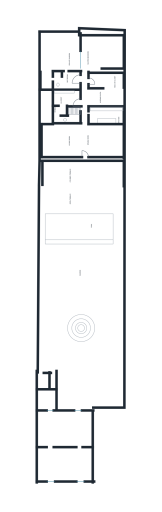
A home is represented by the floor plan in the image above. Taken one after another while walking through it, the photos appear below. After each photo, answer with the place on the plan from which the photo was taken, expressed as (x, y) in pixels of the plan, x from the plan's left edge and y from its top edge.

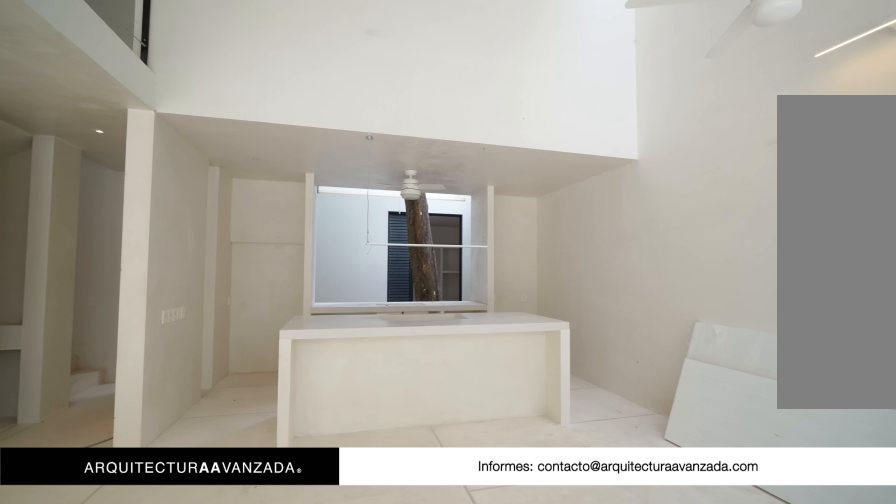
(92, 144)
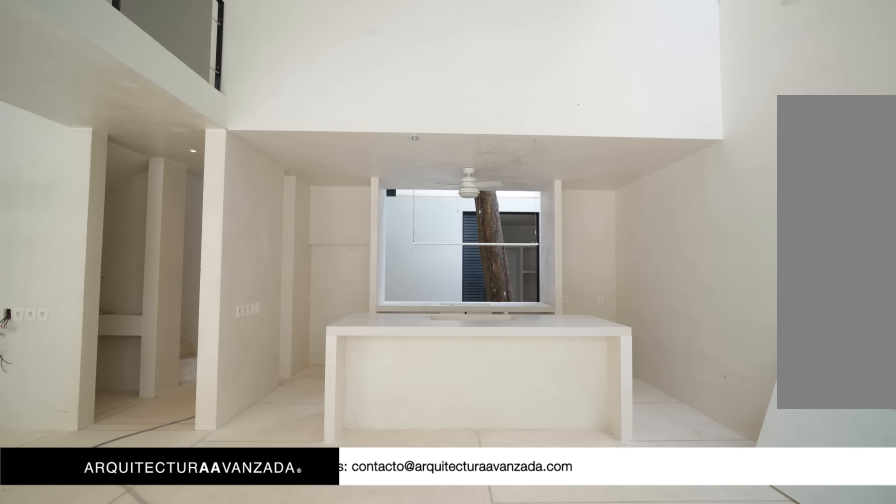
(99, 144)
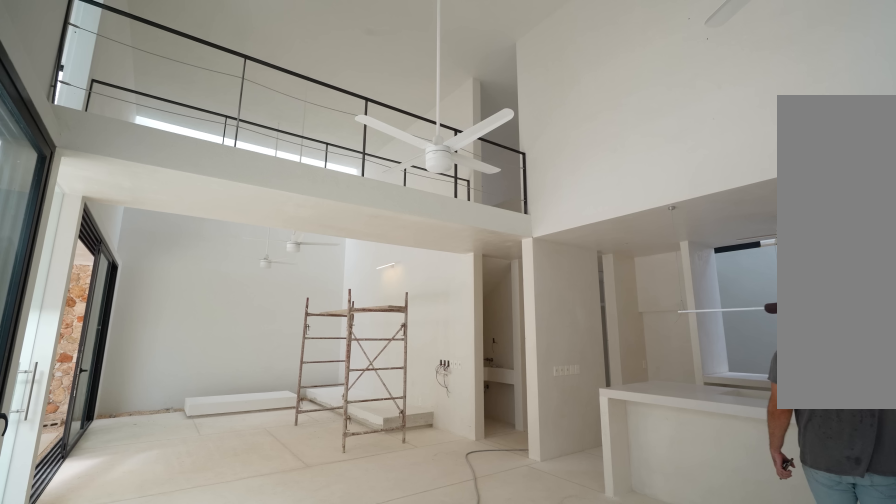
(113, 139)
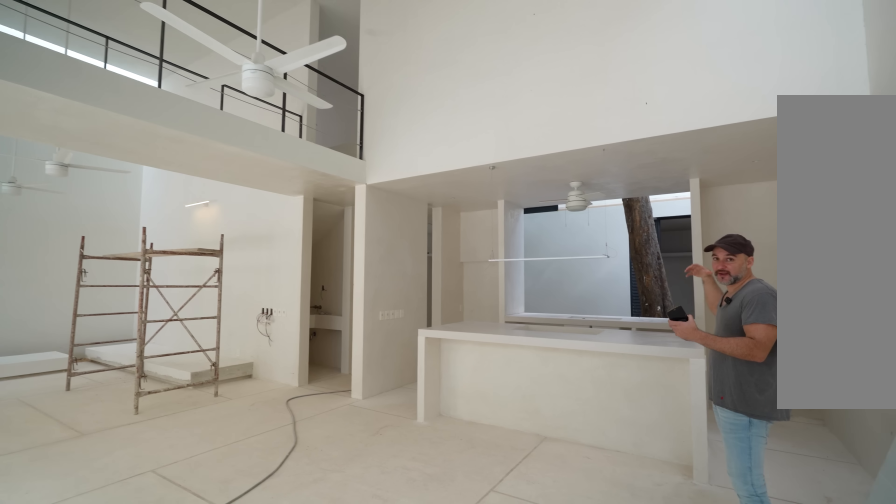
(113, 139)
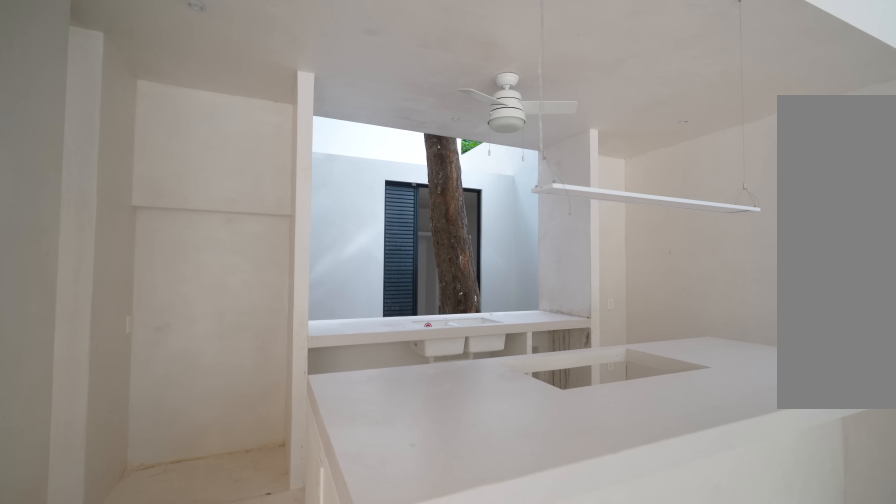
(104, 139)
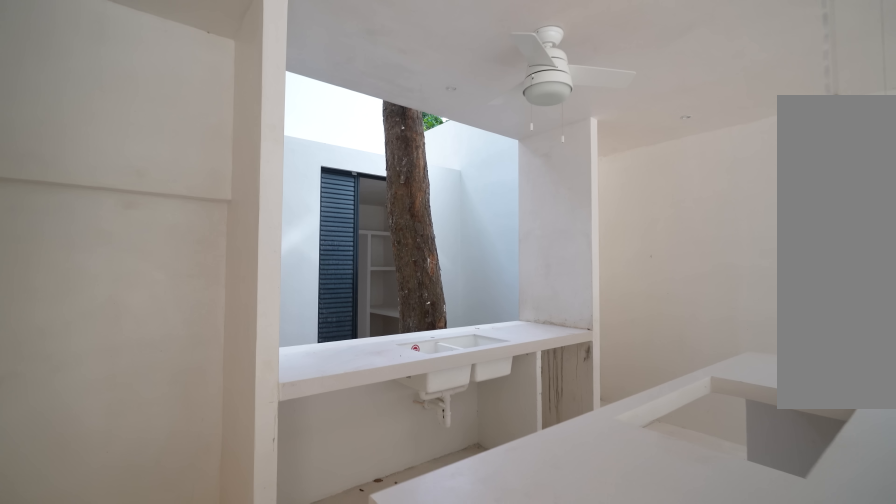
(97, 133)
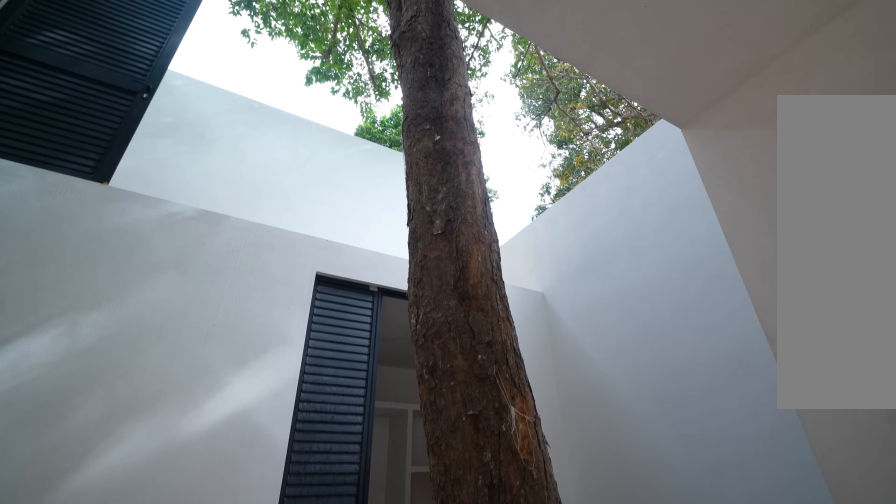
(101, 116)
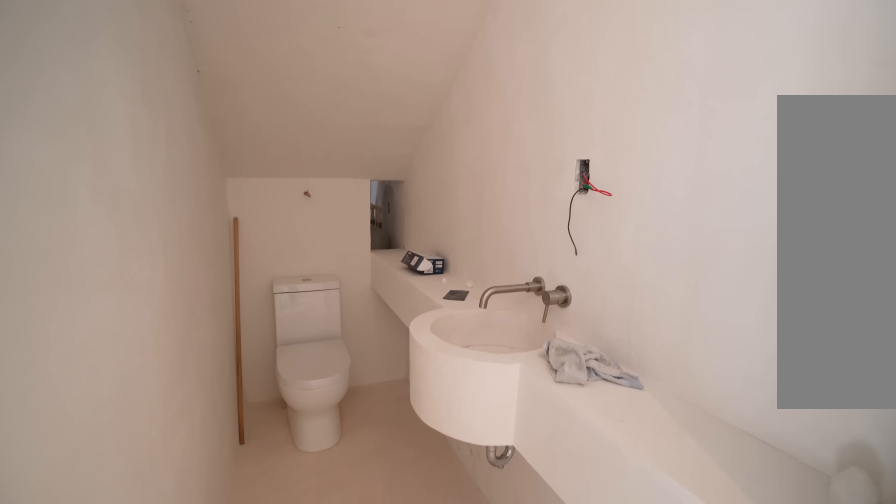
(82, 141)
